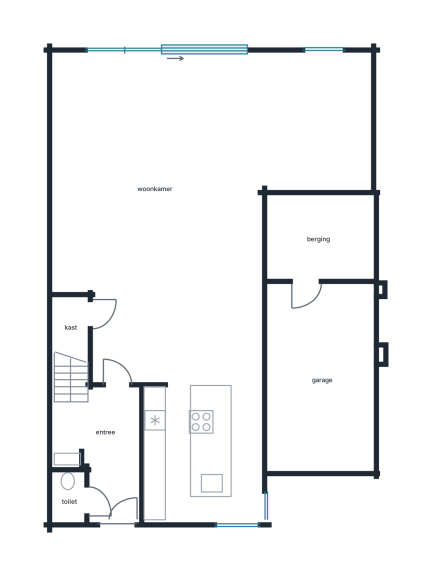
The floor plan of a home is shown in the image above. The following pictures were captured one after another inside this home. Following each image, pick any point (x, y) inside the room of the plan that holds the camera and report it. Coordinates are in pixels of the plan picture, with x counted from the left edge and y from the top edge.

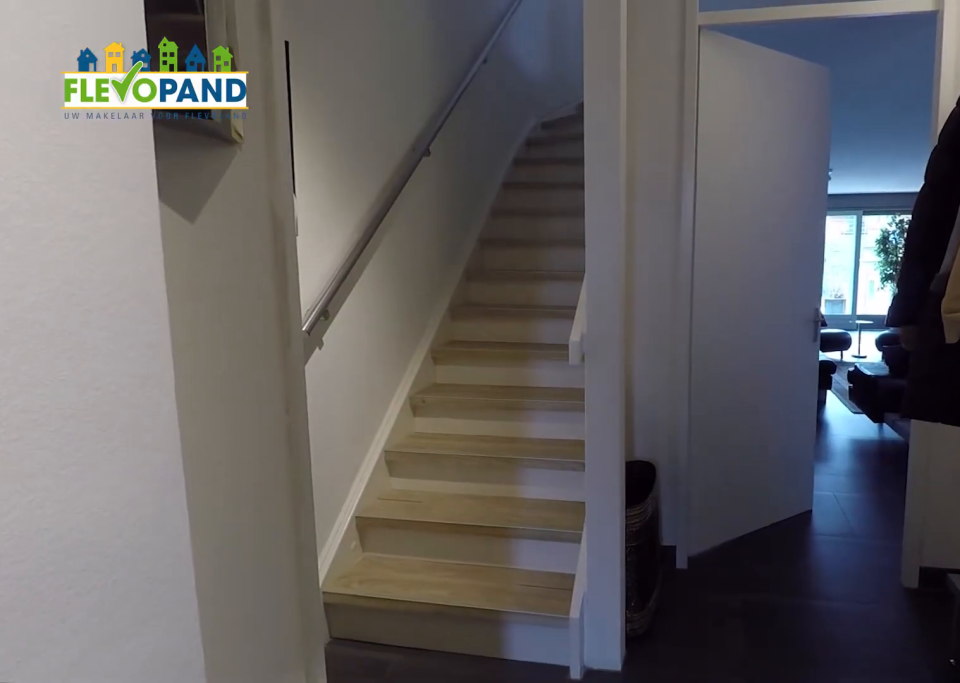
(106, 447)
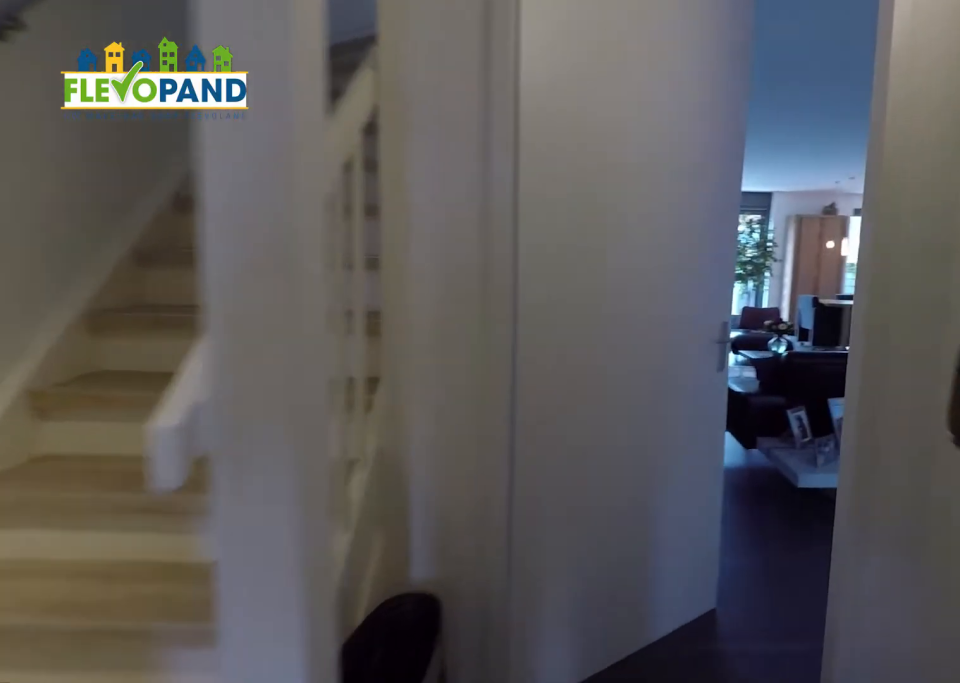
(106, 447)
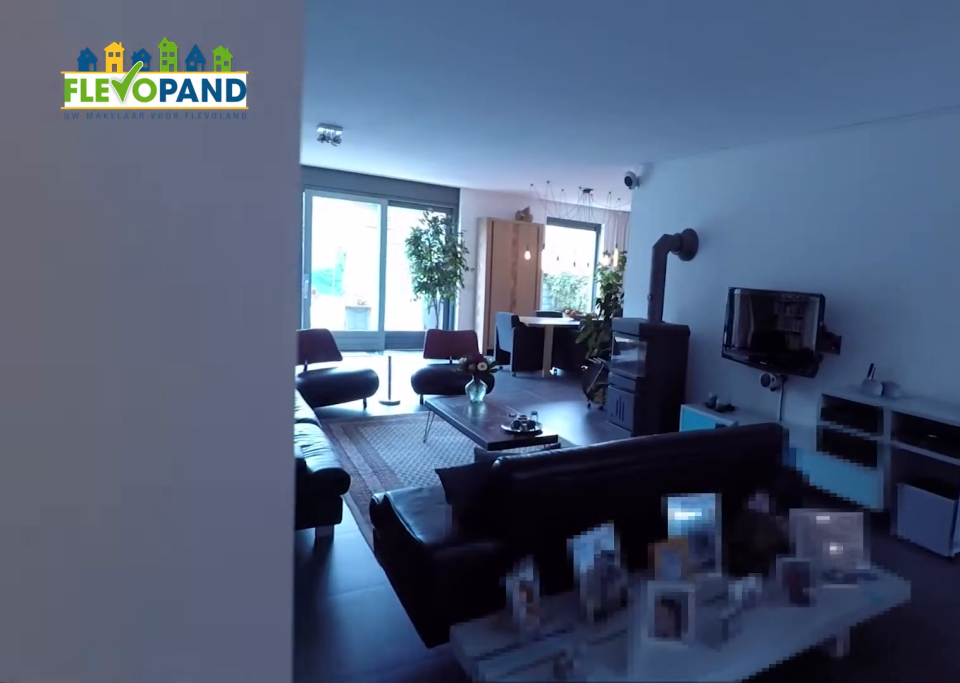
(190, 175)
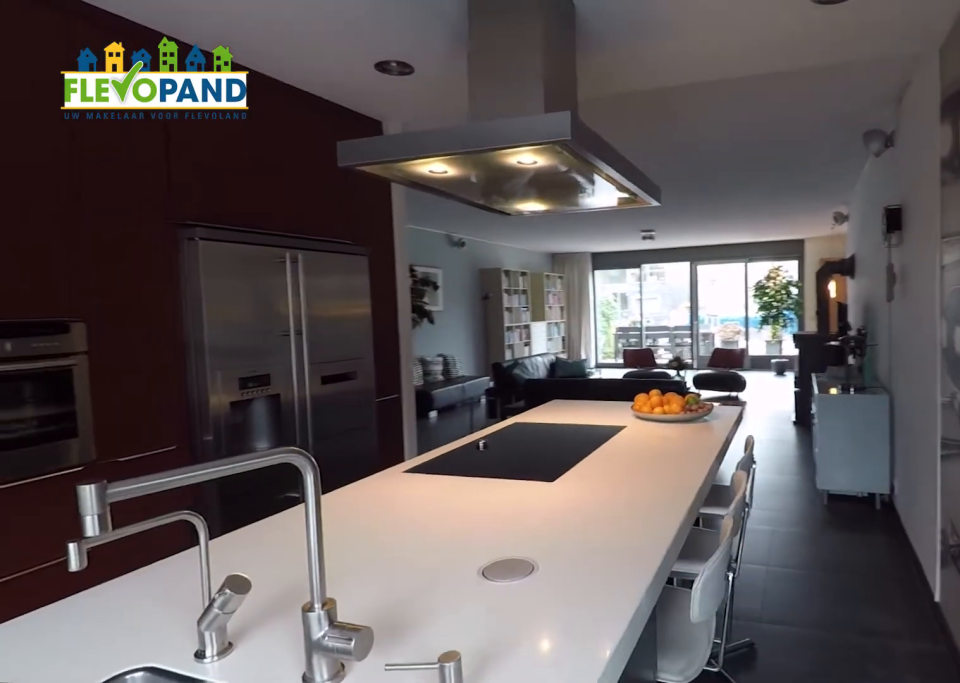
(202, 452)
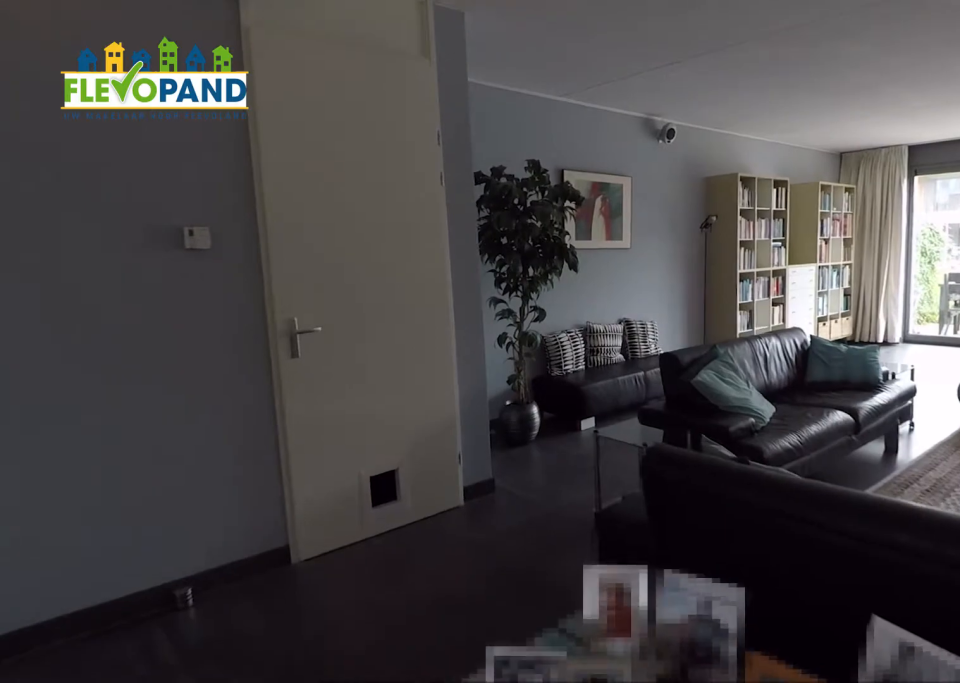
(190, 175)
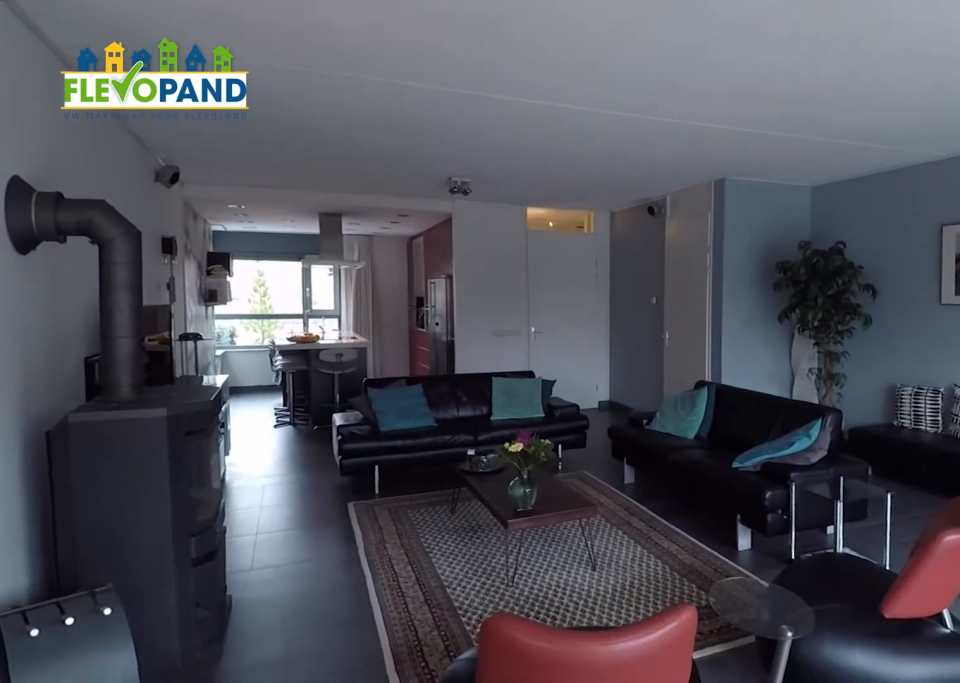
(190, 175)
